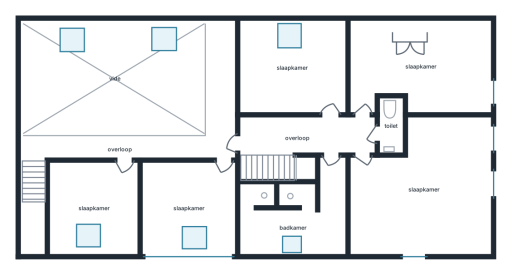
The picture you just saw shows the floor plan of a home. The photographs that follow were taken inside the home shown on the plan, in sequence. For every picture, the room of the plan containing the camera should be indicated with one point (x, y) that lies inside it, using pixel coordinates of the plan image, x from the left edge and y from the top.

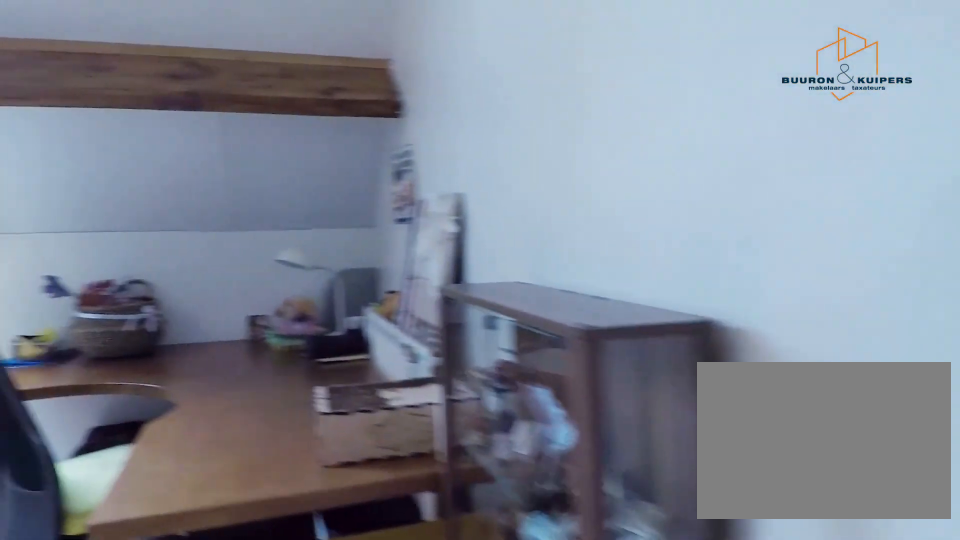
(306, 71)
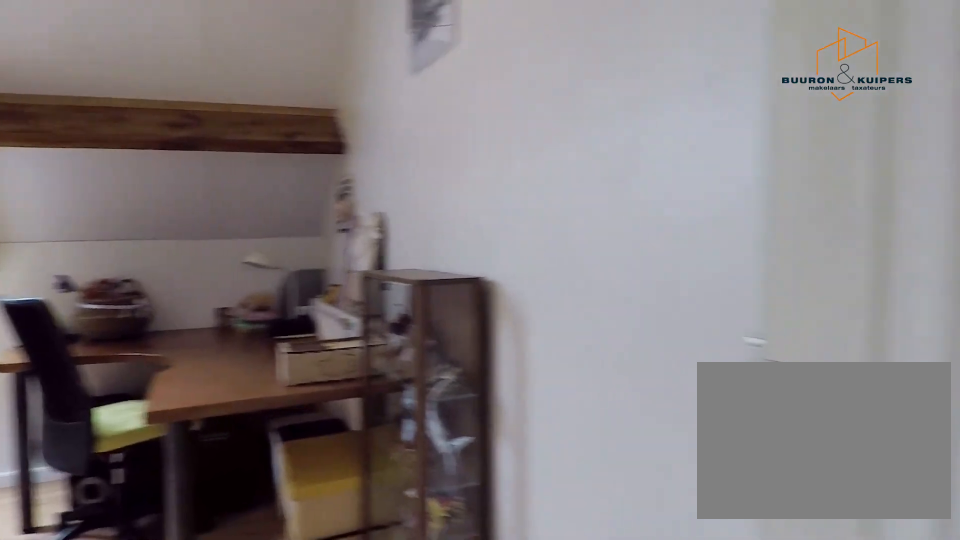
(306, 71)
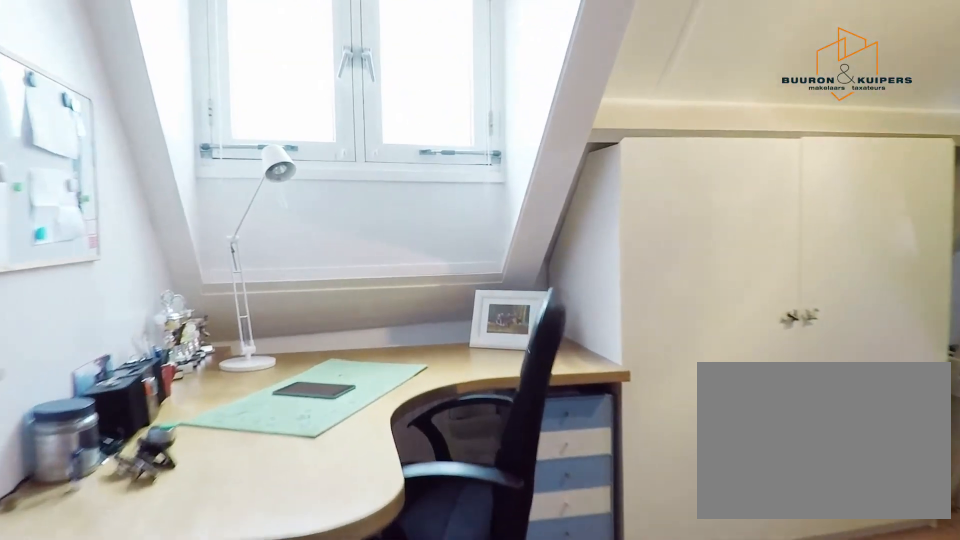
(421, 71)
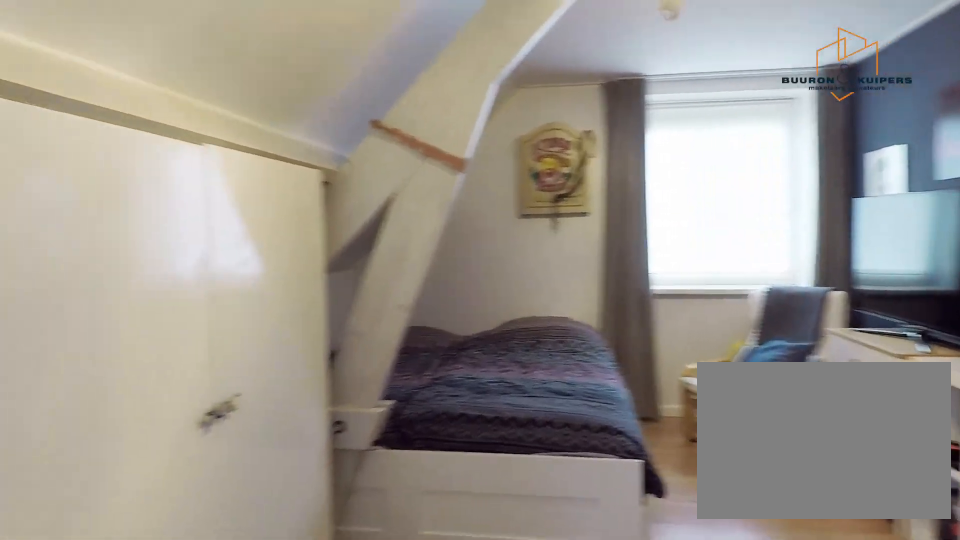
(421, 71)
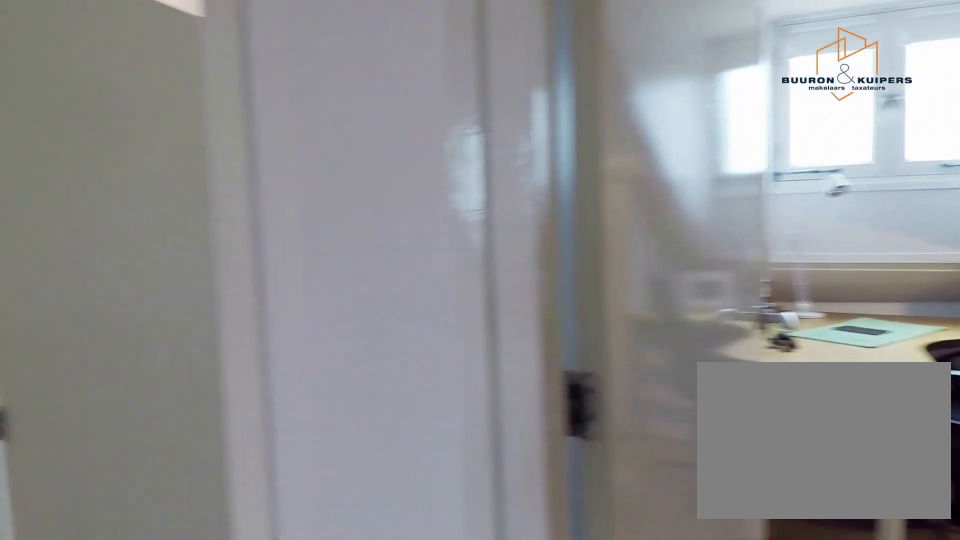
(308, 134)
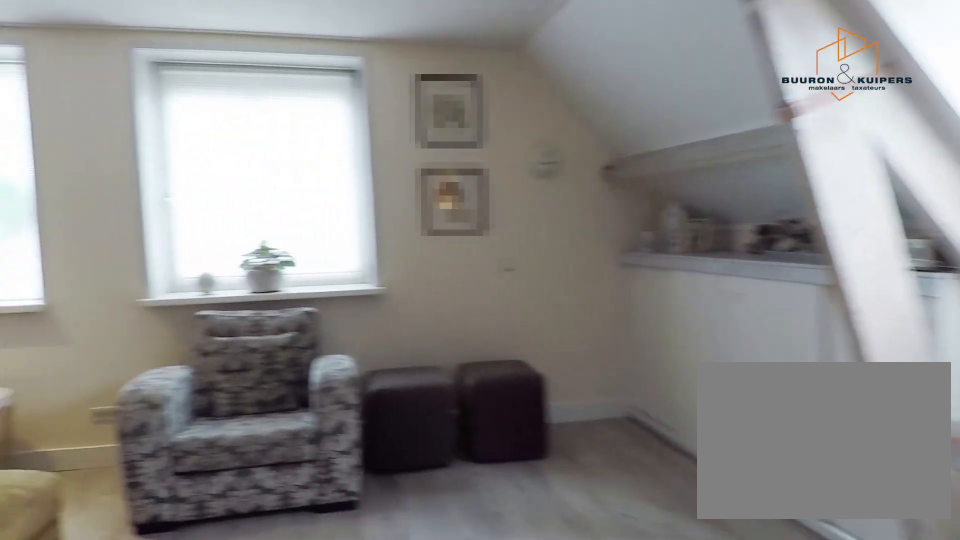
(425, 188)
